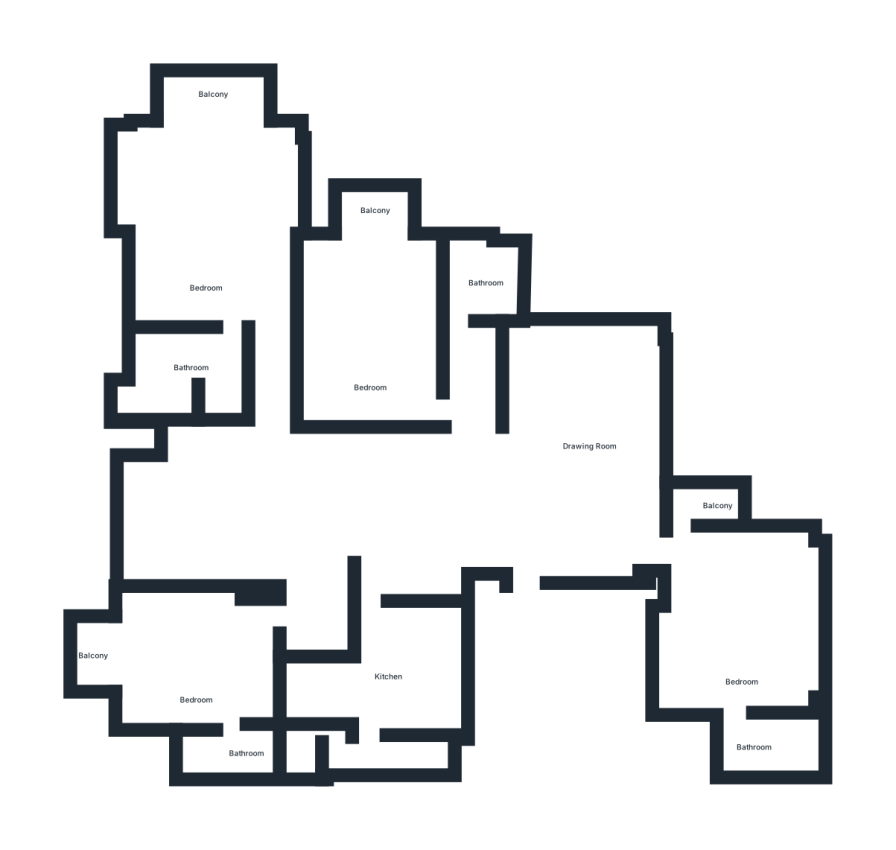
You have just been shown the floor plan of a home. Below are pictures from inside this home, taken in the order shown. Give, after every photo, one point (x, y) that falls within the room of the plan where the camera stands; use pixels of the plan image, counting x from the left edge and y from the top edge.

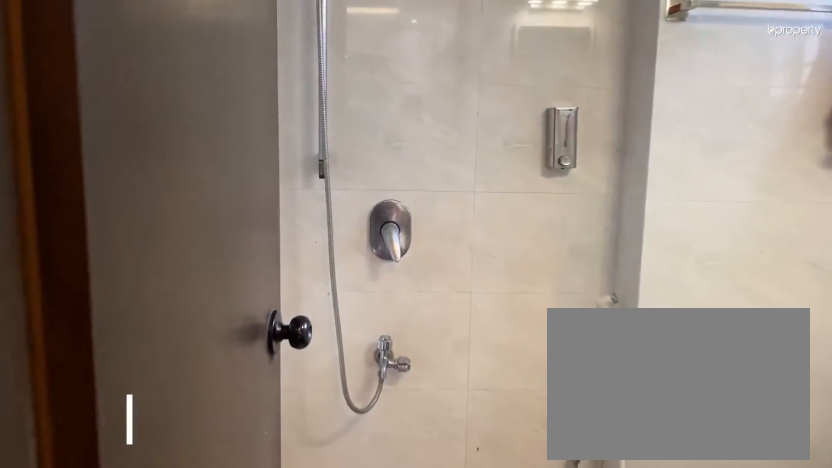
(486, 271)
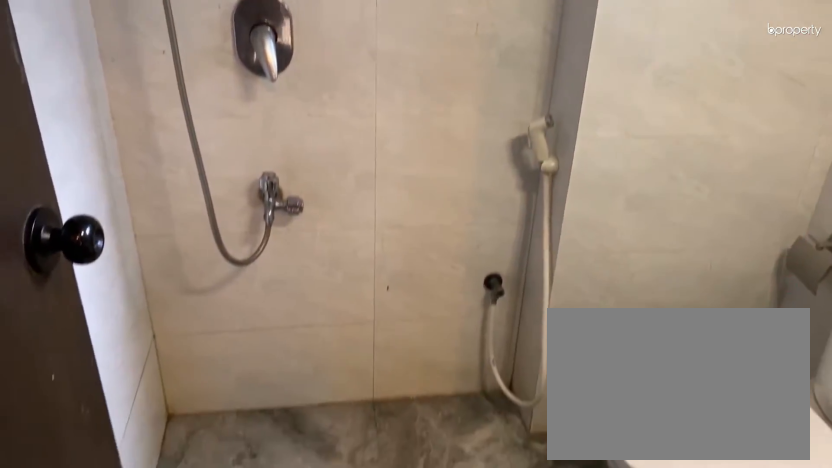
(486, 270)
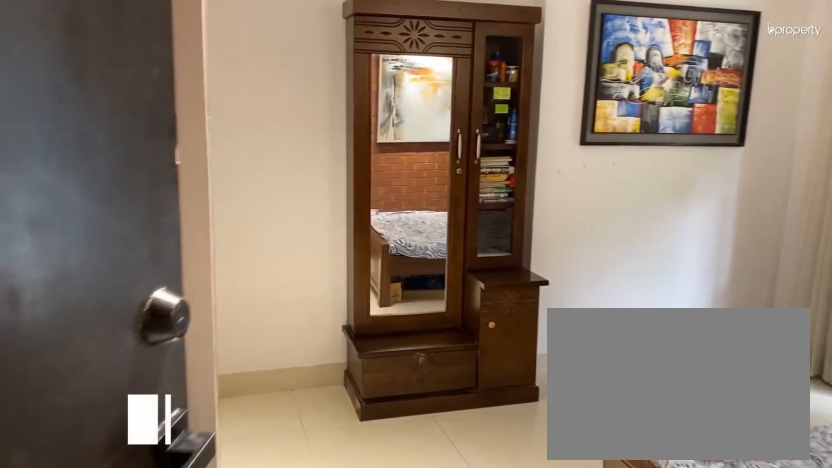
(381, 345)
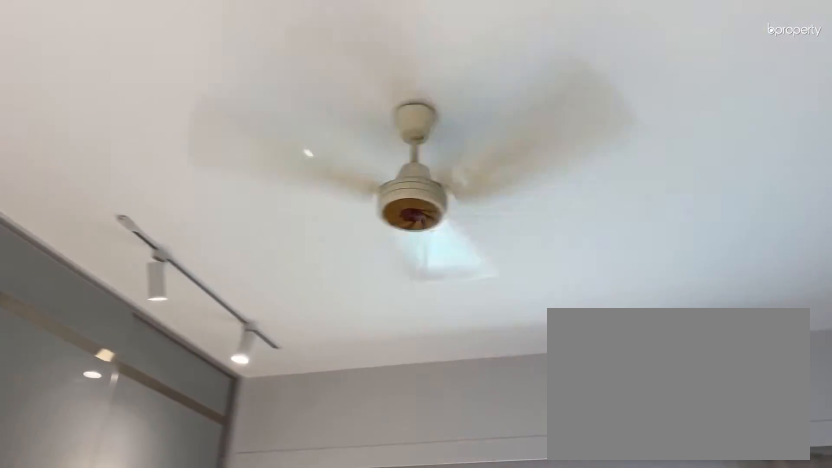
(209, 264)
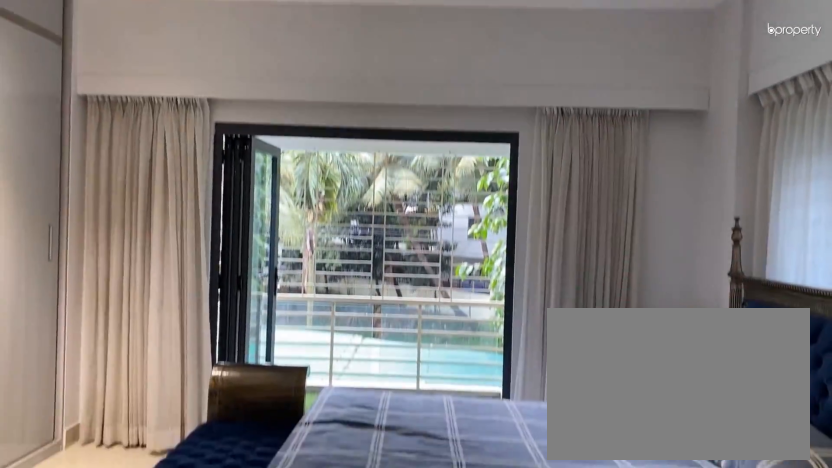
(209, 264)
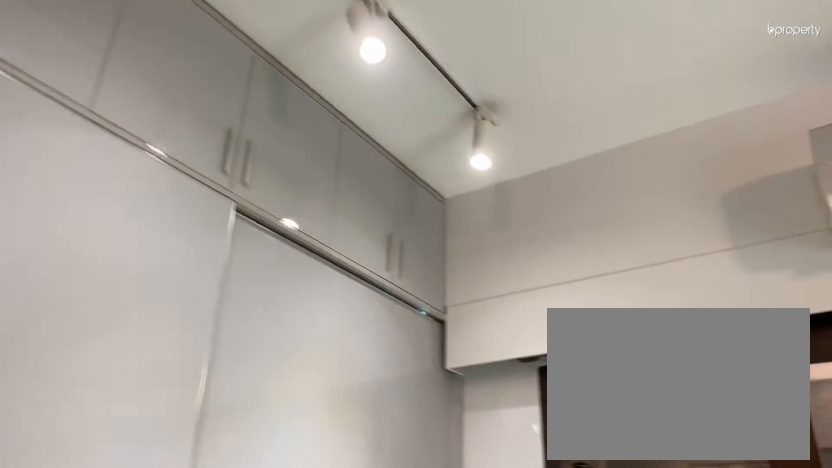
(198, 669)
